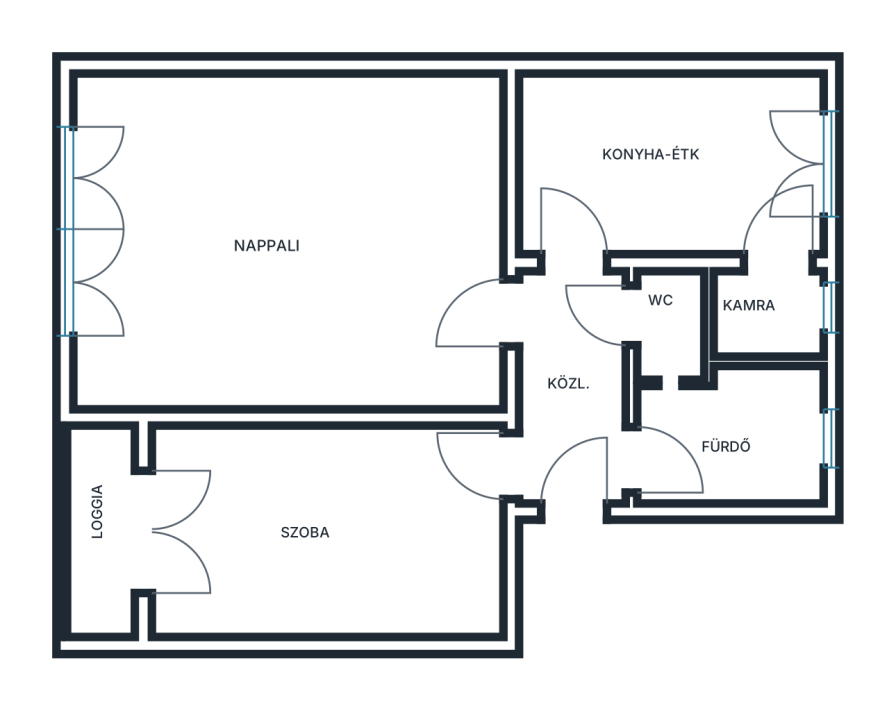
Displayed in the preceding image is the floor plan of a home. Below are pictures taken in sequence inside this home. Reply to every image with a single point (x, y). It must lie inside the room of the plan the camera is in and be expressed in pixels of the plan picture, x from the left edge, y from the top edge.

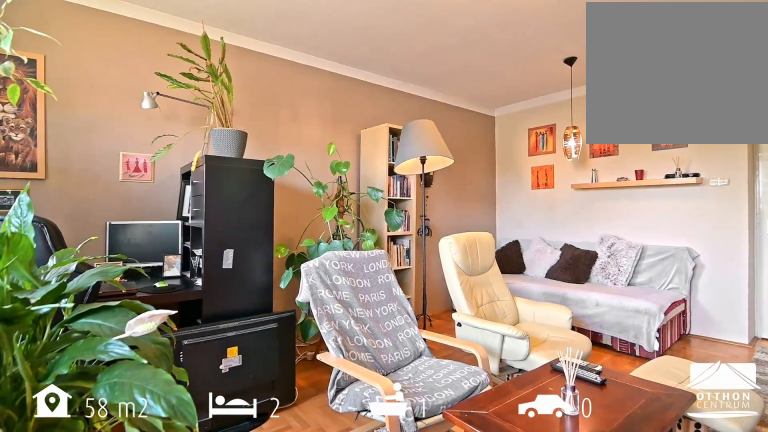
(291, 241)
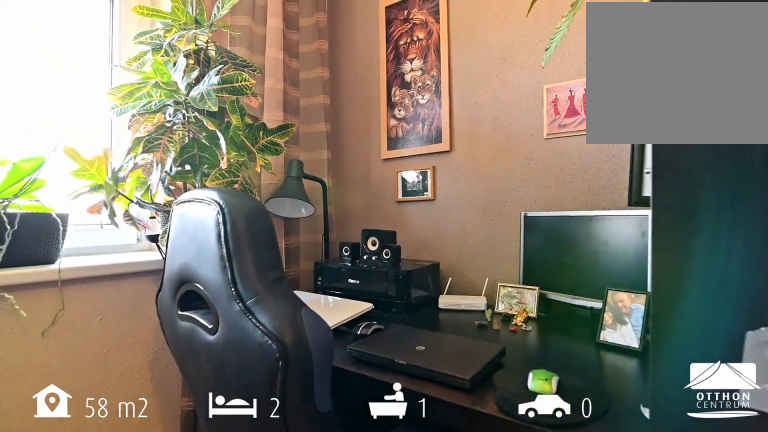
(291, 241)
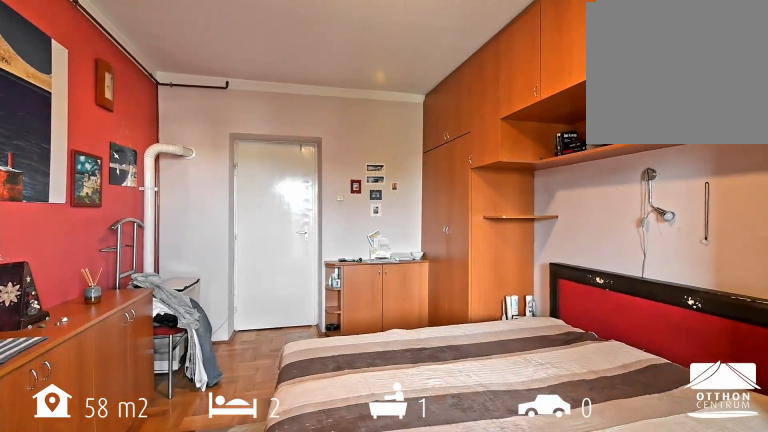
(330, 533)
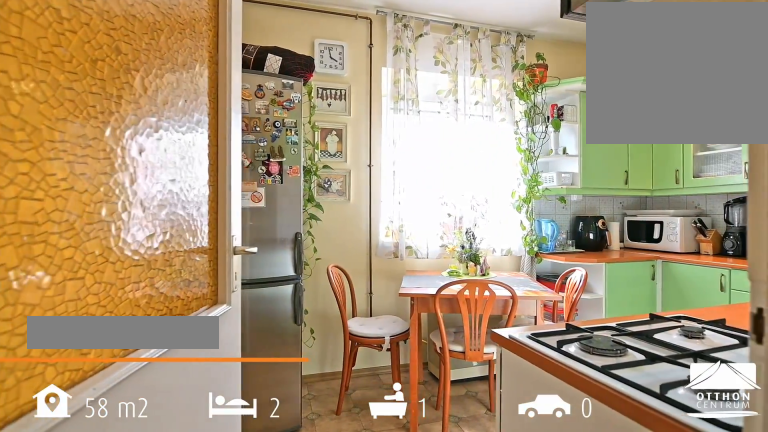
(673, 164)
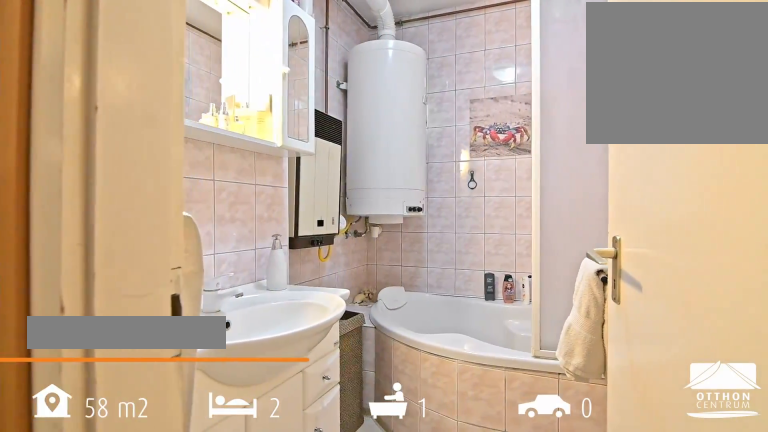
(734, 441)
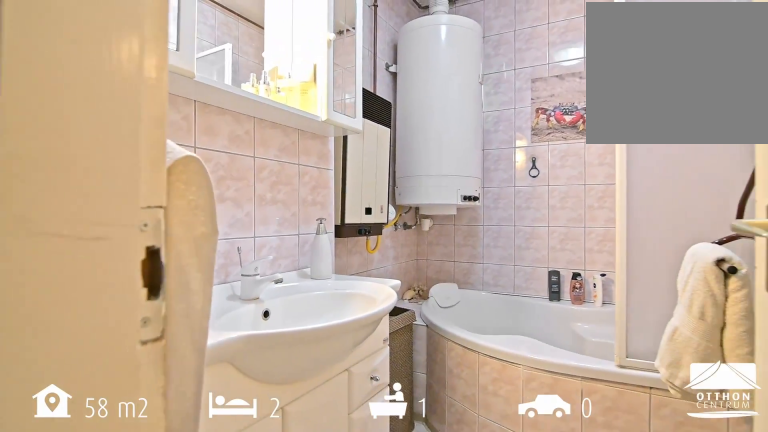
(735, 441)
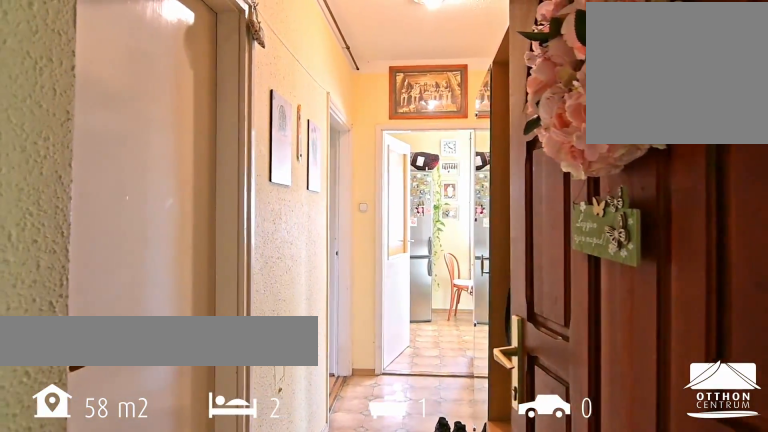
(573, 388)
